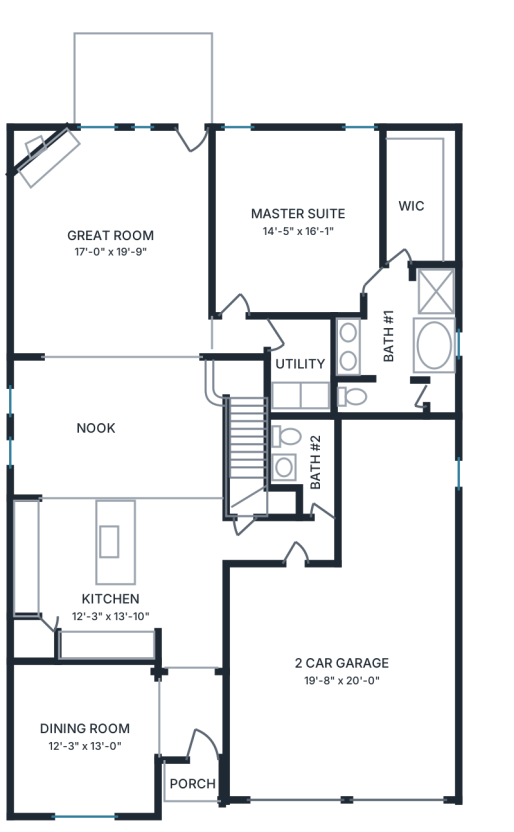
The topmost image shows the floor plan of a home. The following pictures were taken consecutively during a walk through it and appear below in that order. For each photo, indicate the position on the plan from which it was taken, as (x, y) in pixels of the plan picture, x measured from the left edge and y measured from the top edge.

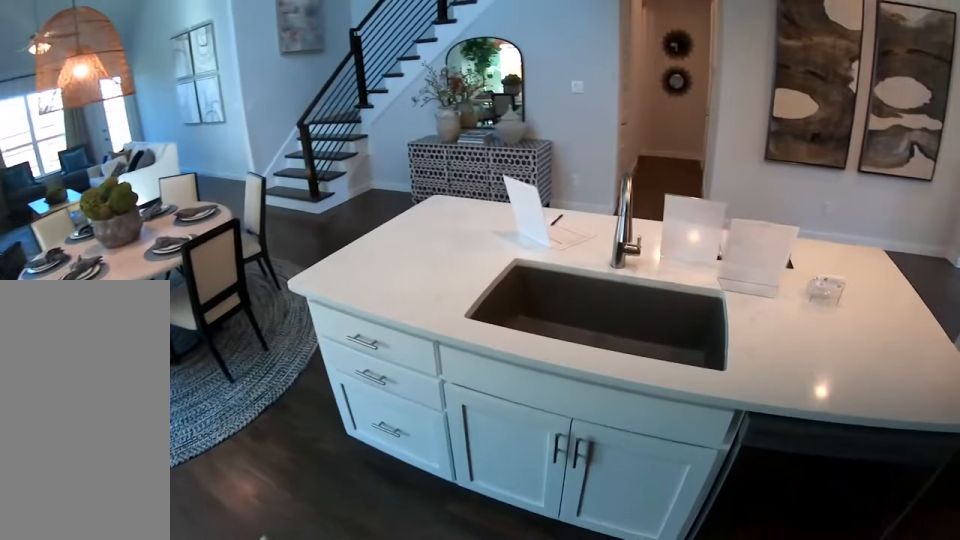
(77, 589)
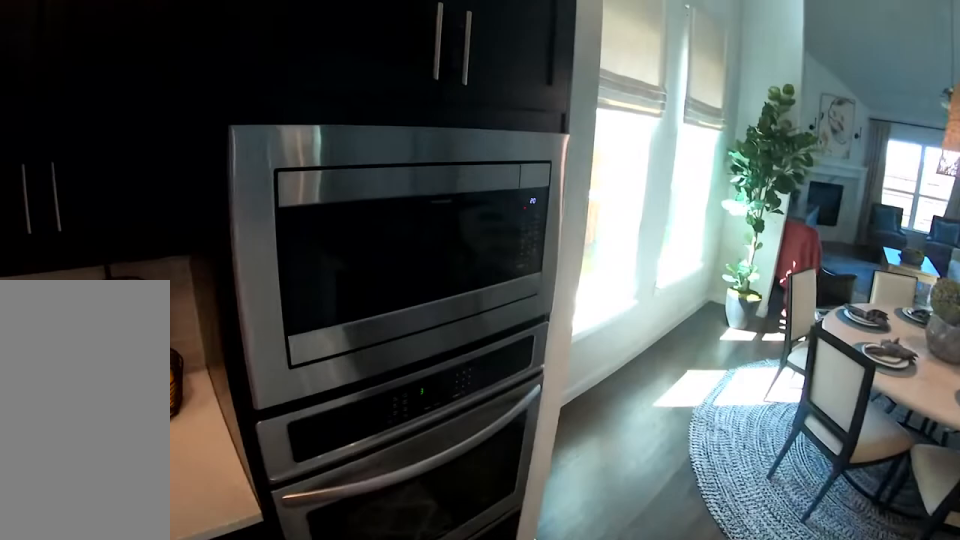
(77, 551)
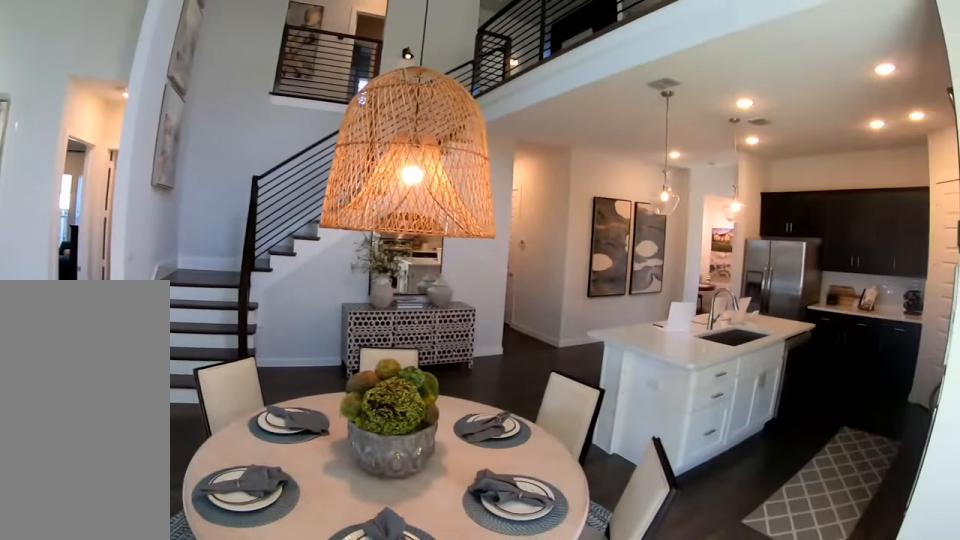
(77, 416)
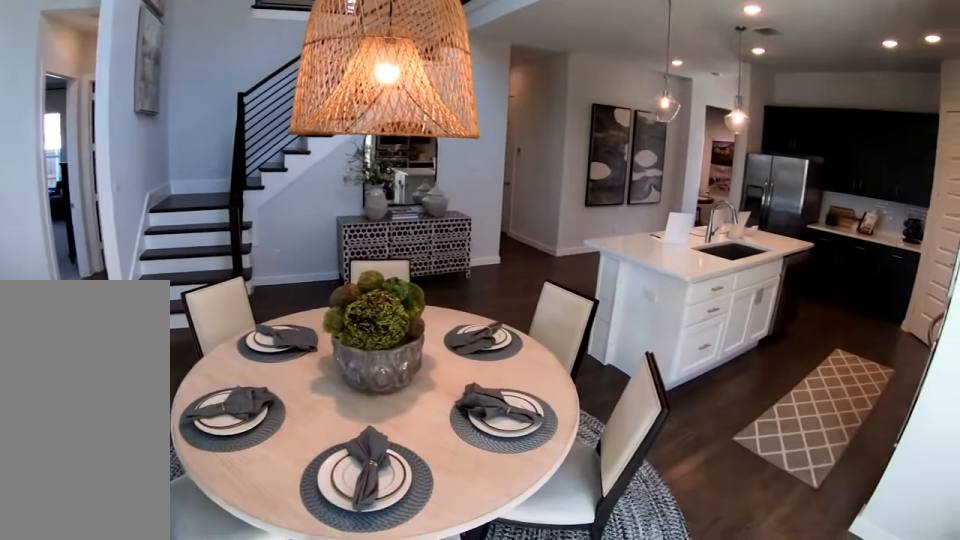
(64, 387)
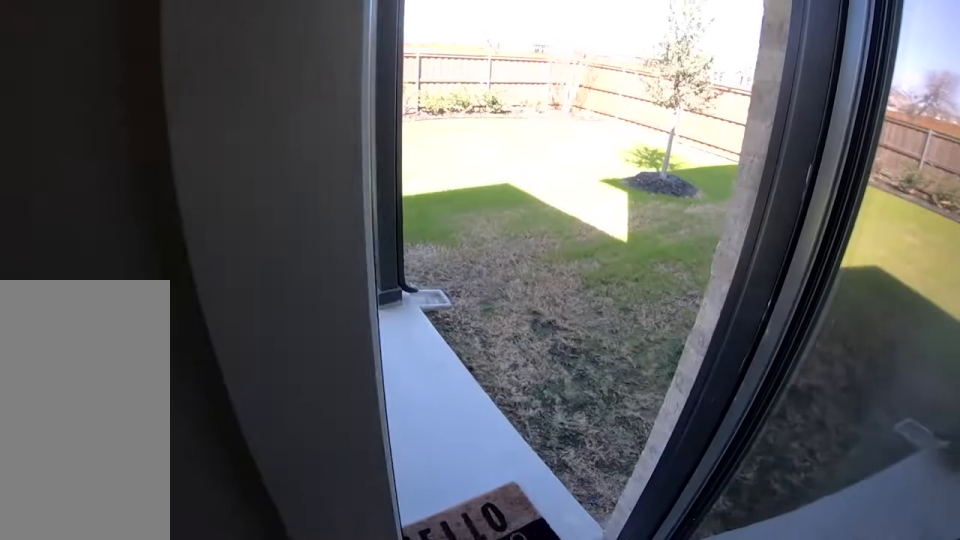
(175, 139)
